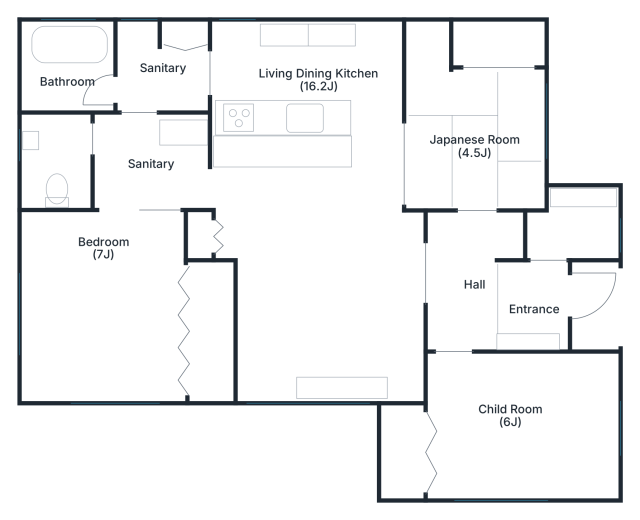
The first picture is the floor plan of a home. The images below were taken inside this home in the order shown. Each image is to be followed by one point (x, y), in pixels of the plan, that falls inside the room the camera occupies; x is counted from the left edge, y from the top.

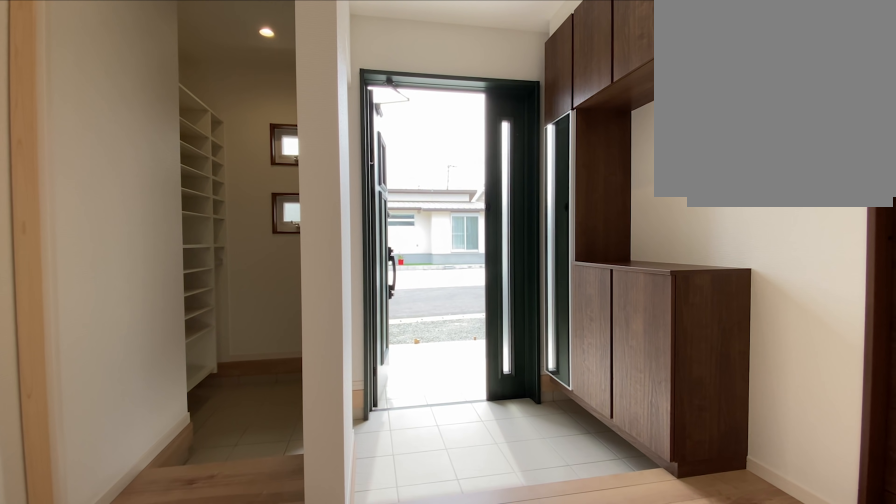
(531, 301)
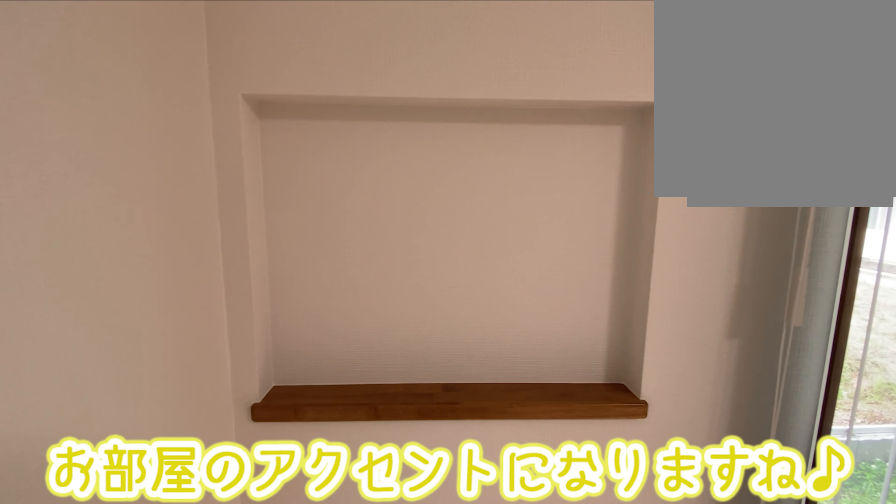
(322, 270)
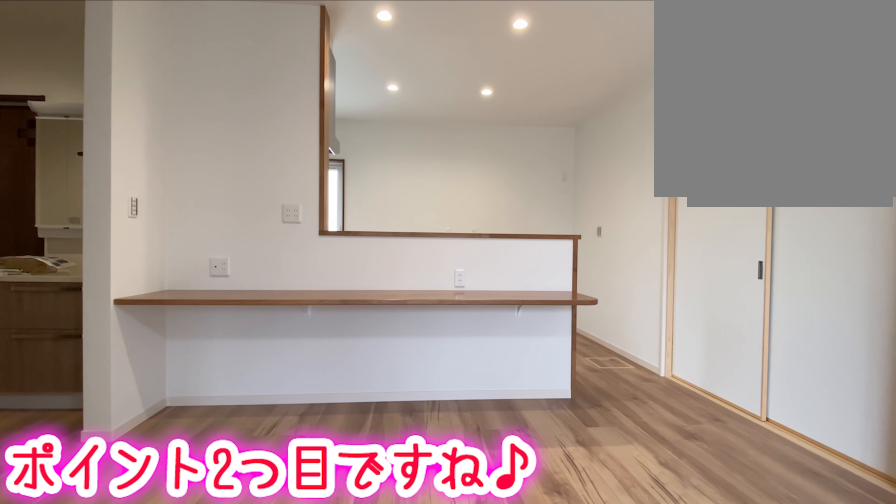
(322, 270)
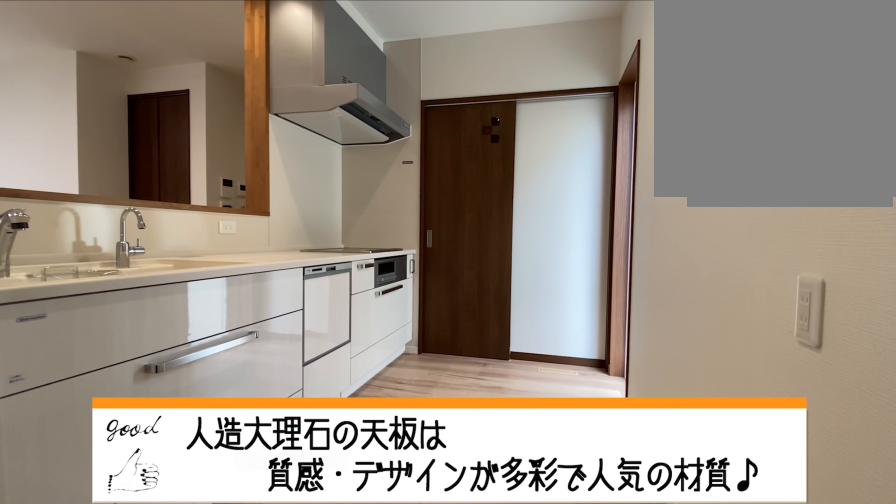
(285, 77)
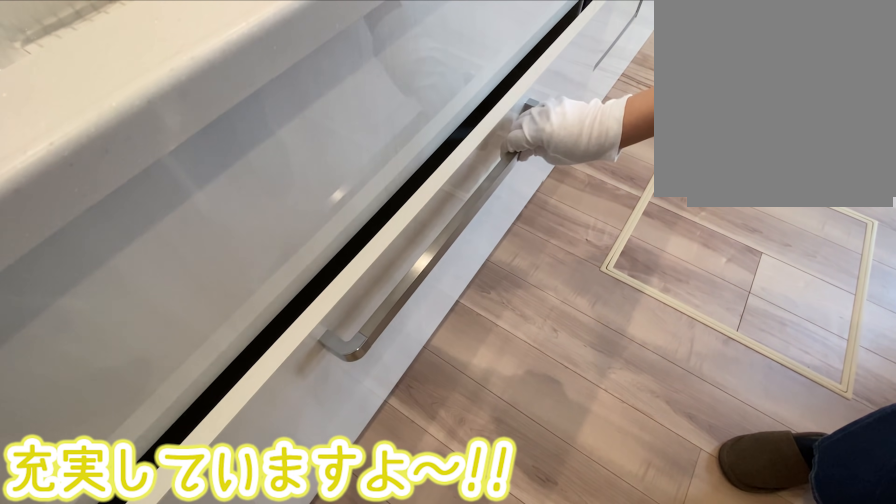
(285, 77)
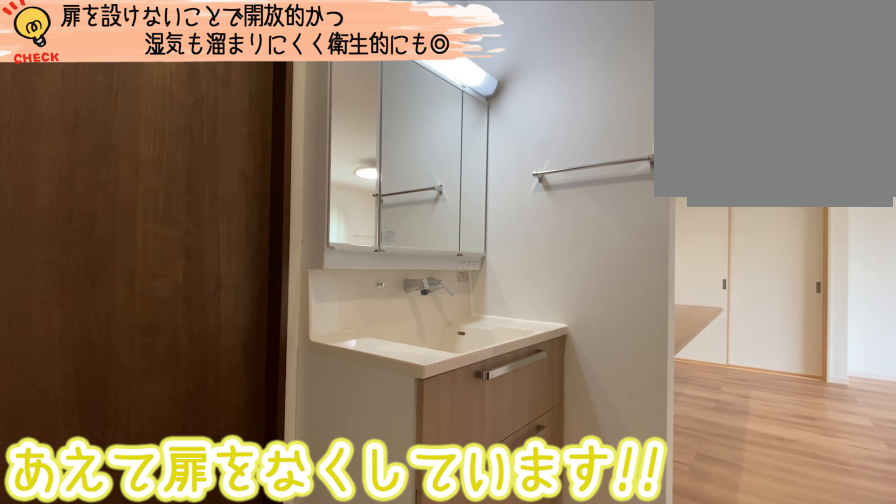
(141, 167)
